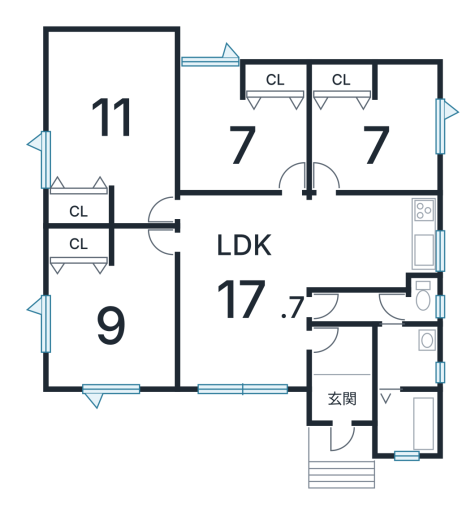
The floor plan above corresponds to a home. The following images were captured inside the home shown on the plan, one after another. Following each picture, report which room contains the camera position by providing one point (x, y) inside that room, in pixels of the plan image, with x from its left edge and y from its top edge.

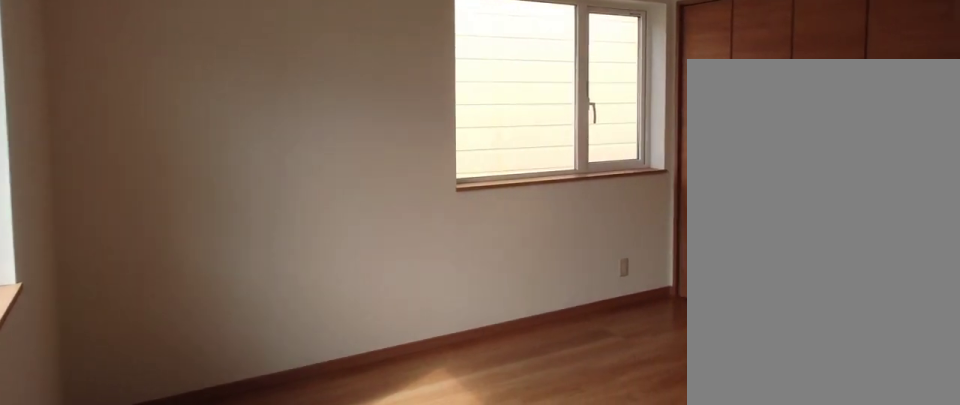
(105, 325)
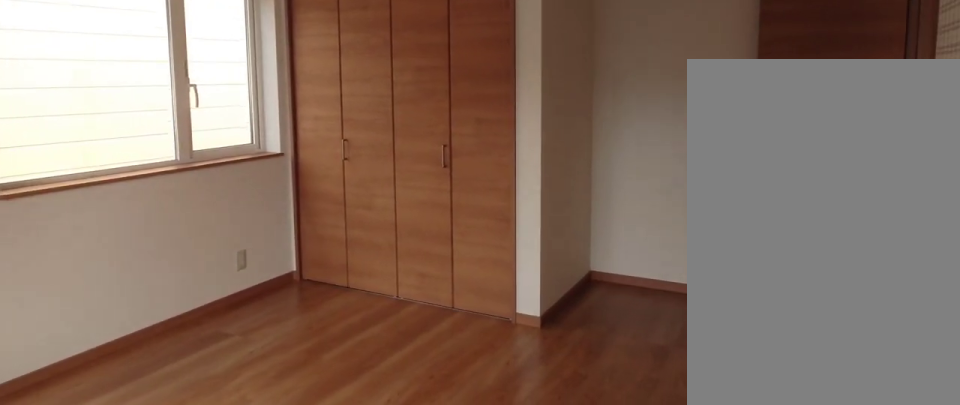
(105, 325)
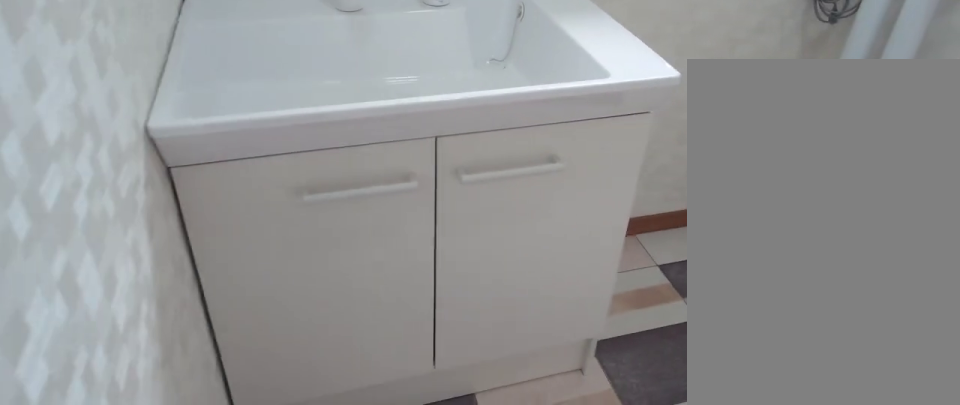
(403, 362)
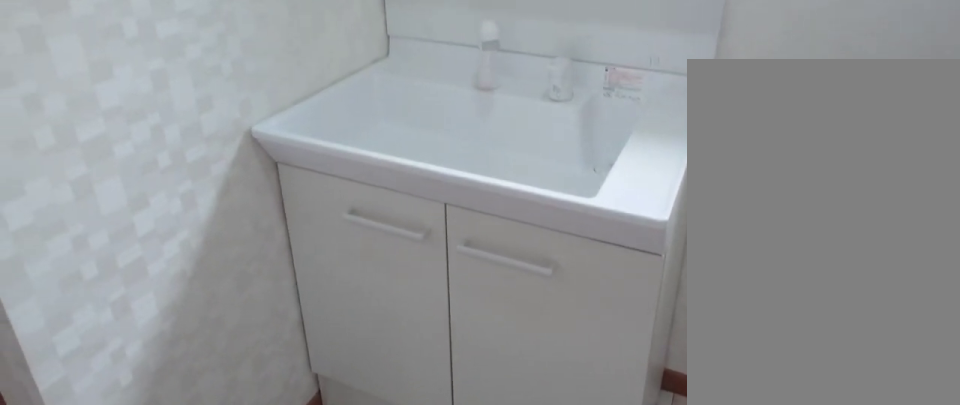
(403, 362)
